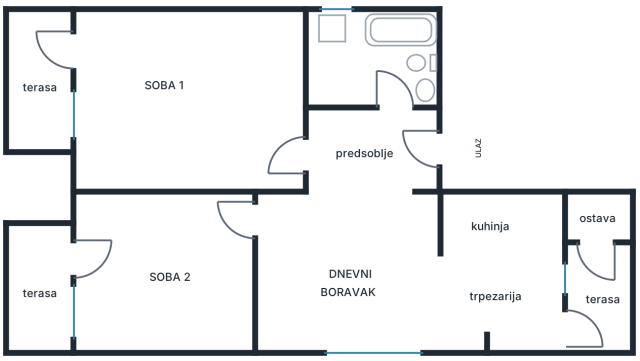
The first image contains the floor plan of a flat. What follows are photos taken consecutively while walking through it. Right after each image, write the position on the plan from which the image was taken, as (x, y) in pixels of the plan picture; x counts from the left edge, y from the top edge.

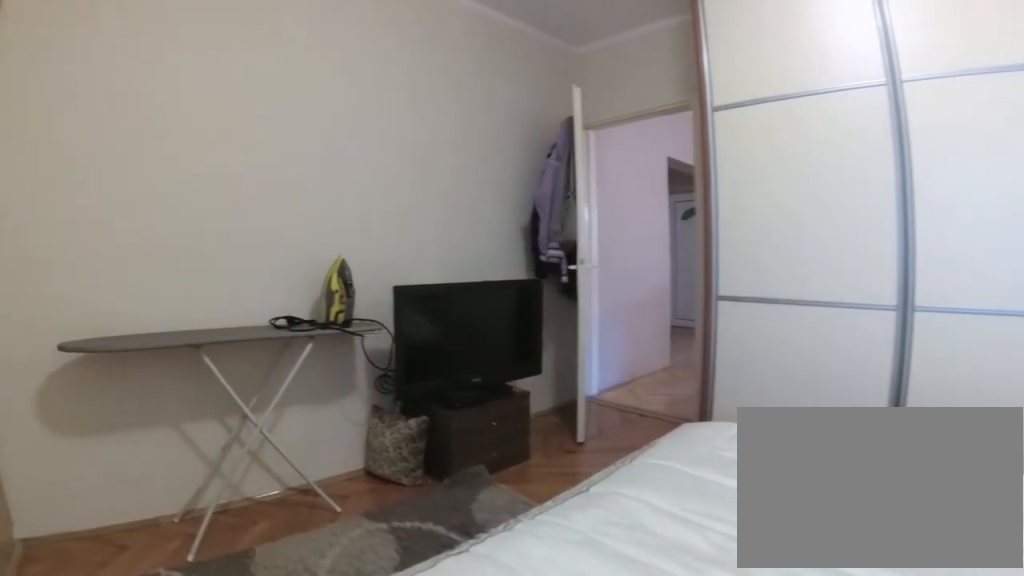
(97, 304)
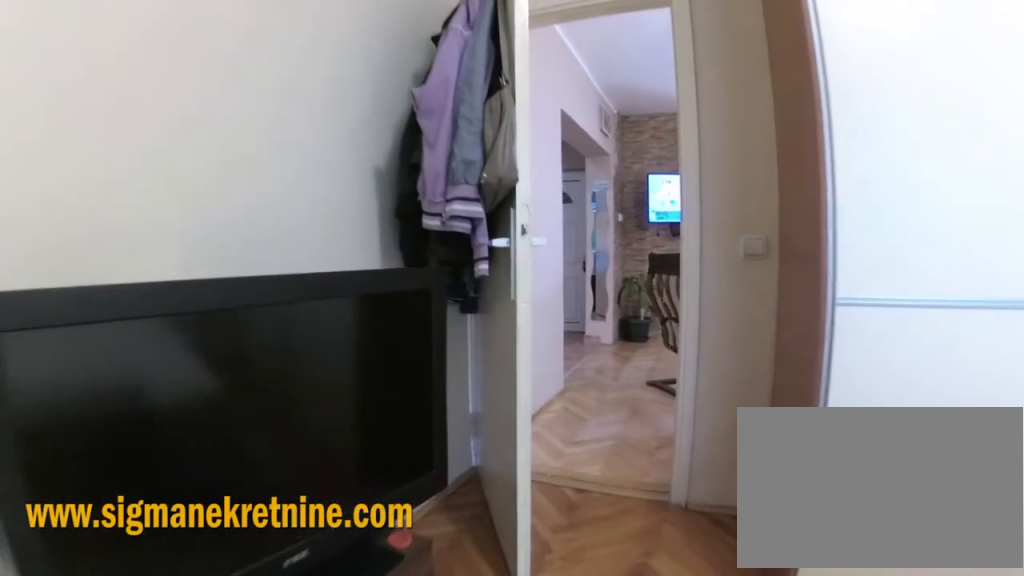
(154, 237)
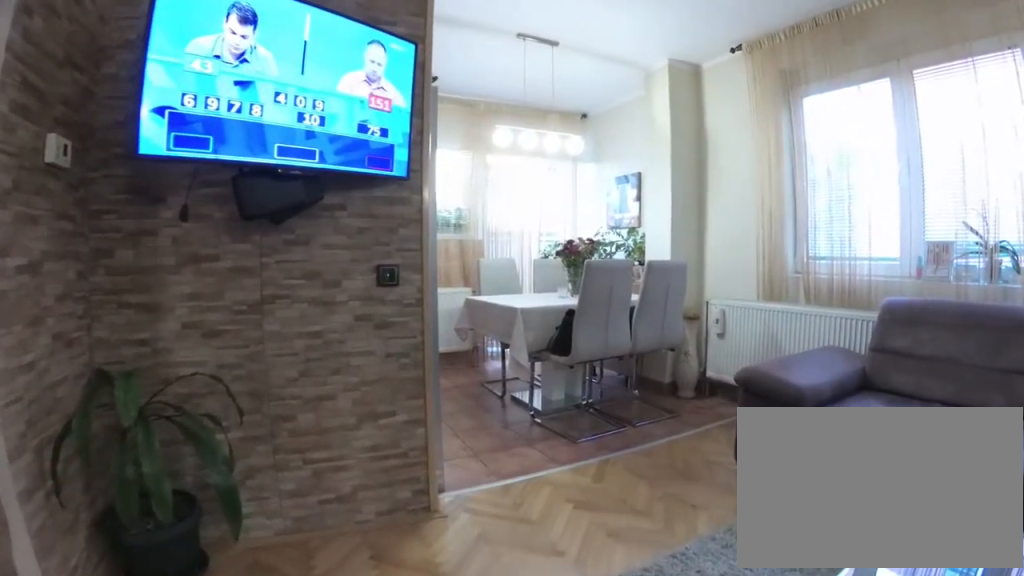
(307, 248)
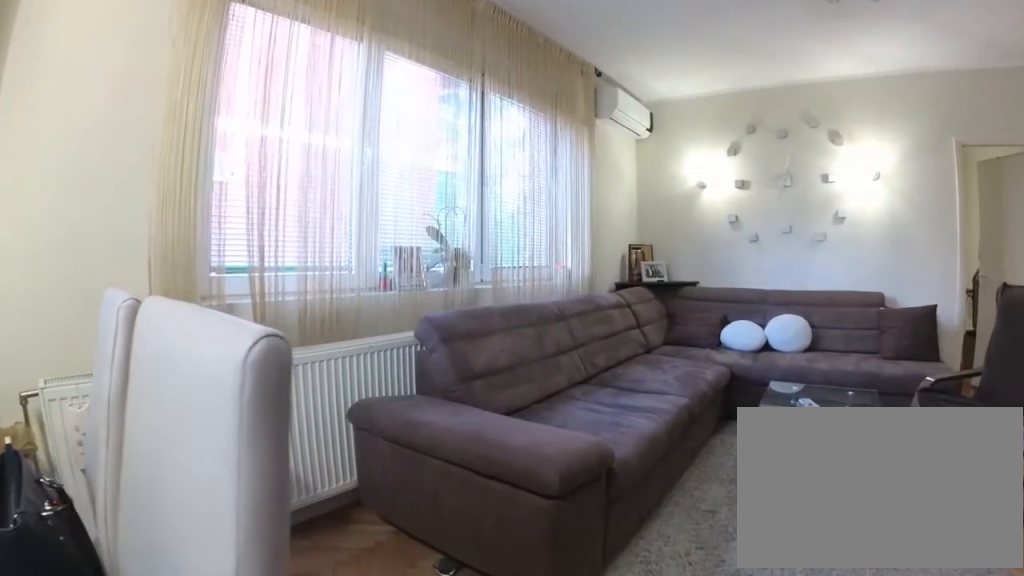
(472, 279)
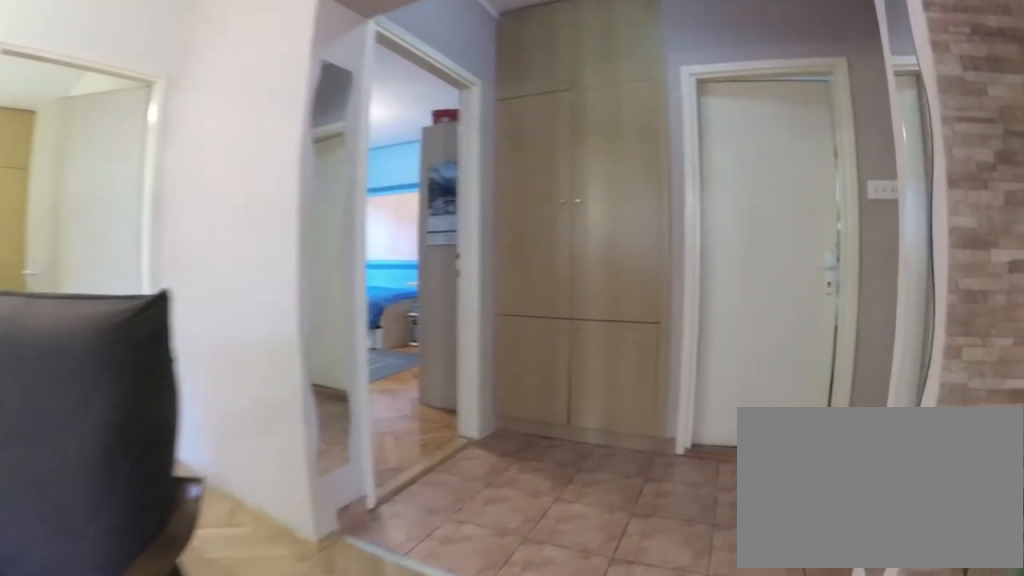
(404, 255)
